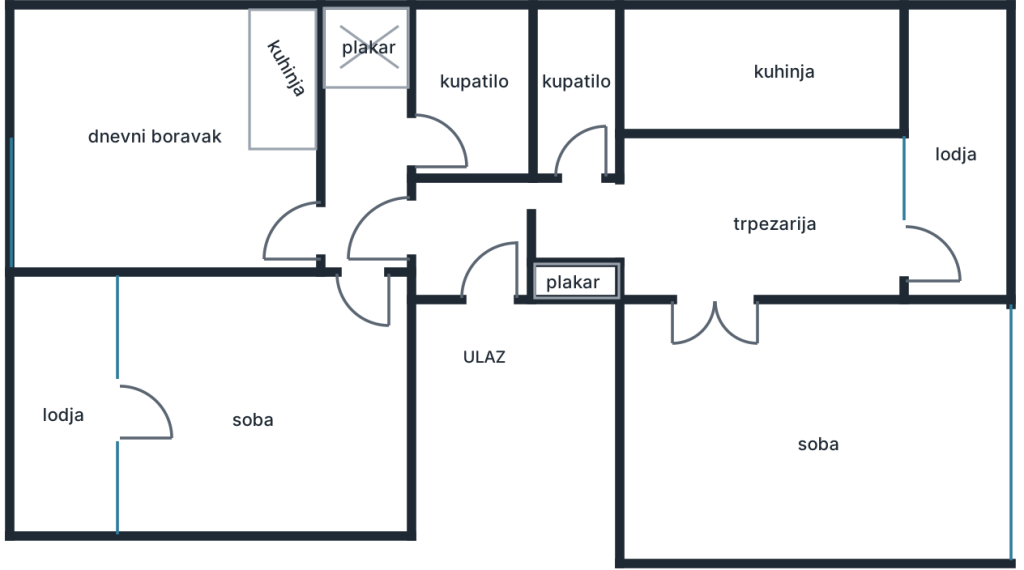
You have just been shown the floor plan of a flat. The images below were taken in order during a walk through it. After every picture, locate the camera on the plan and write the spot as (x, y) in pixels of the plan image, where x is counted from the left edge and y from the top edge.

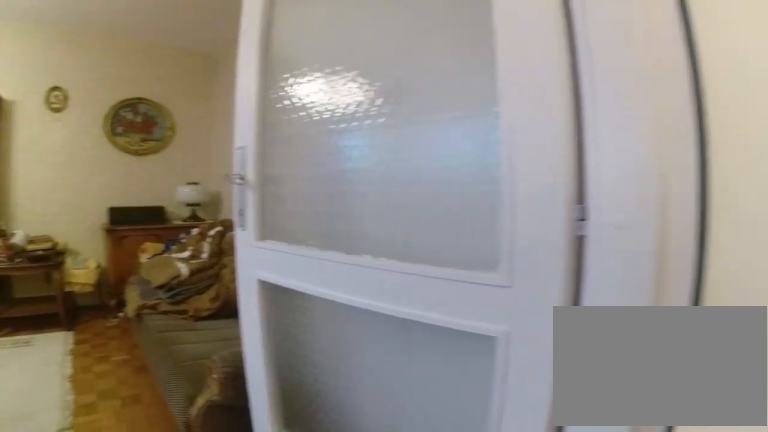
(708, 249)
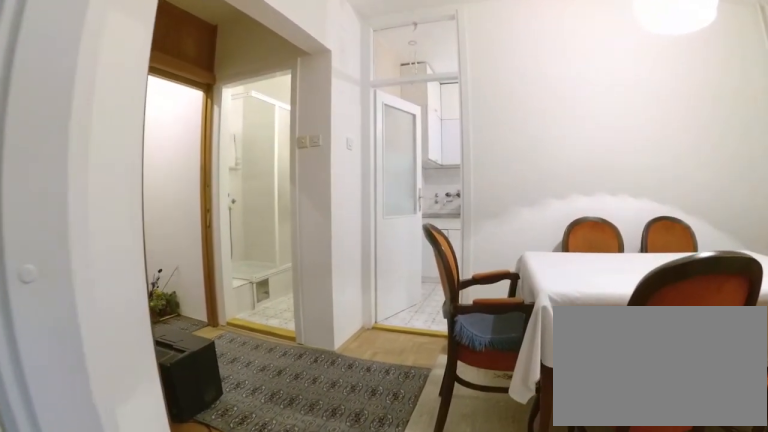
(702, 351)
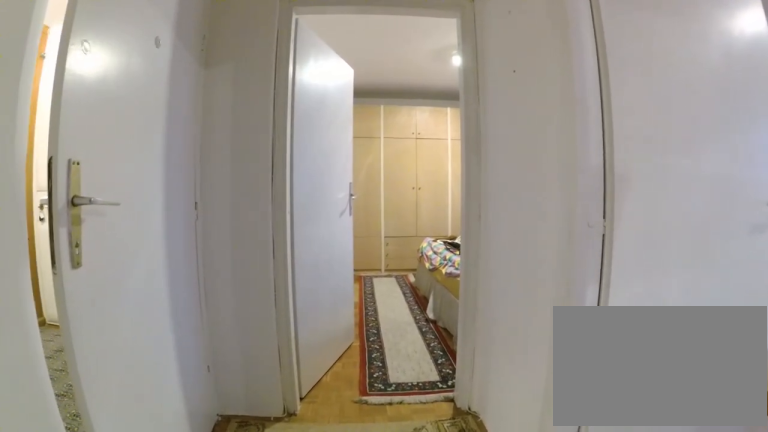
(373, 122)
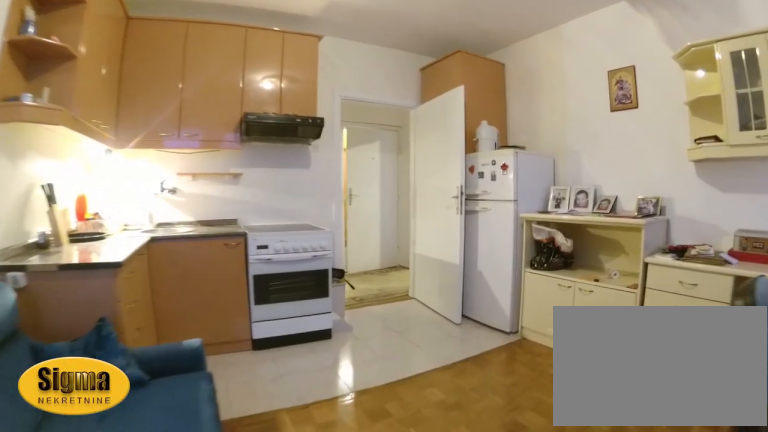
(67, 68)
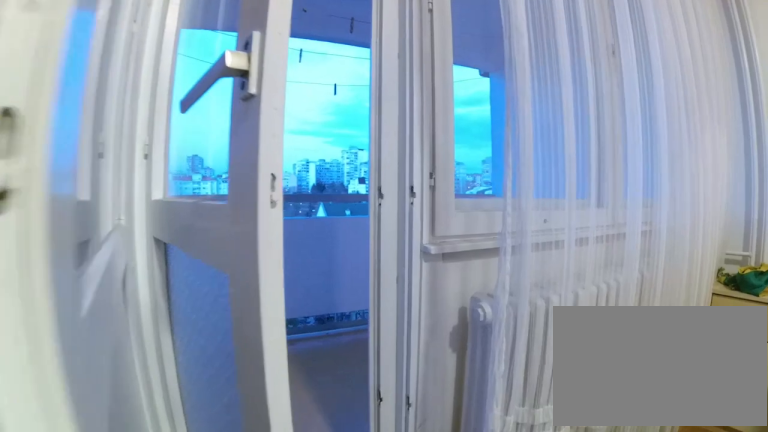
(241, 438)
